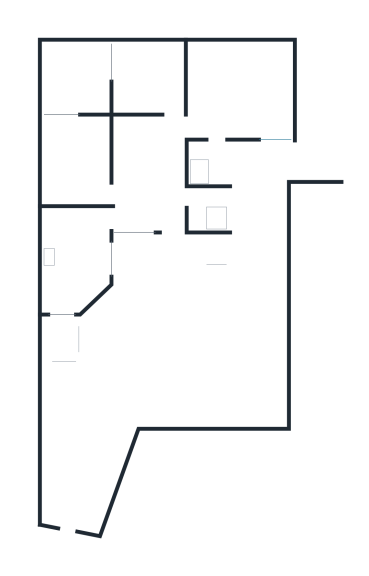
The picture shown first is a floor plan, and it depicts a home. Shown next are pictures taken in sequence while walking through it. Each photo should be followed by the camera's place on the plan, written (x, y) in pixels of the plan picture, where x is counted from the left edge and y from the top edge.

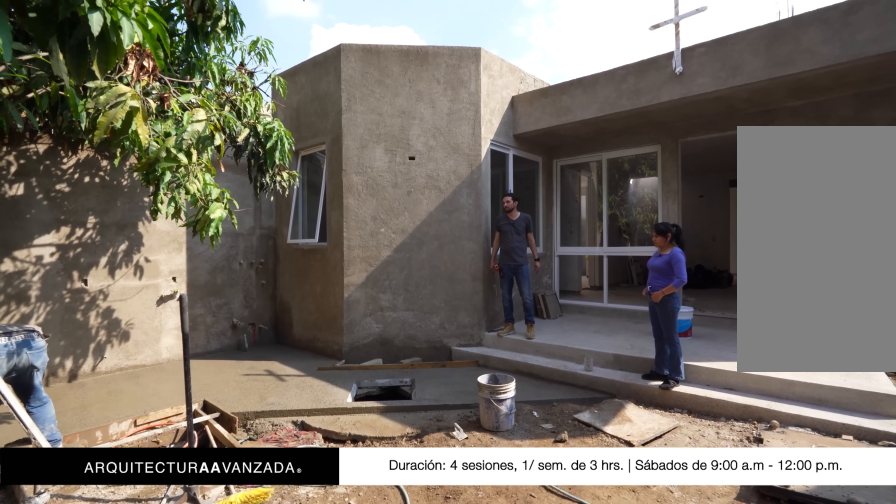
(185, 376)
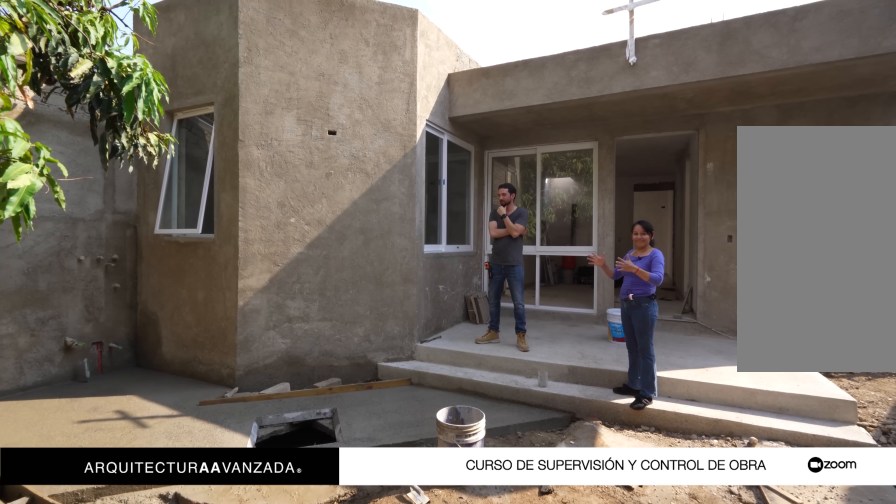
(154, 370)
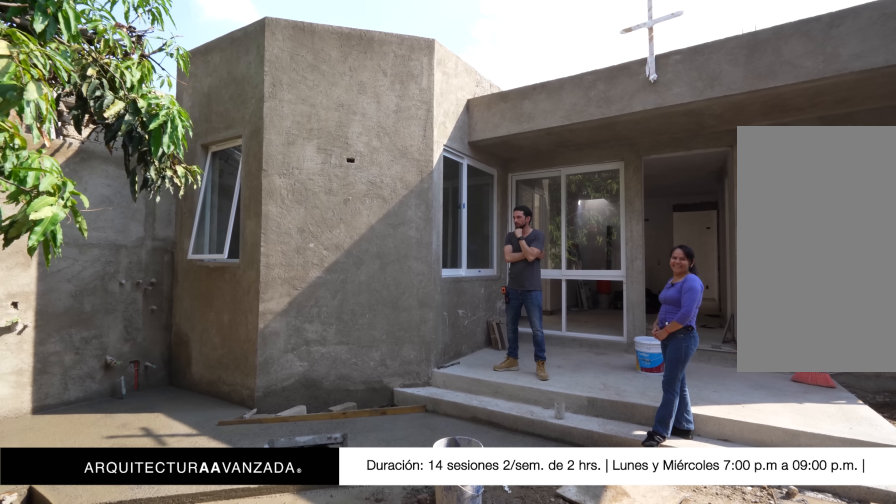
(150, 364)
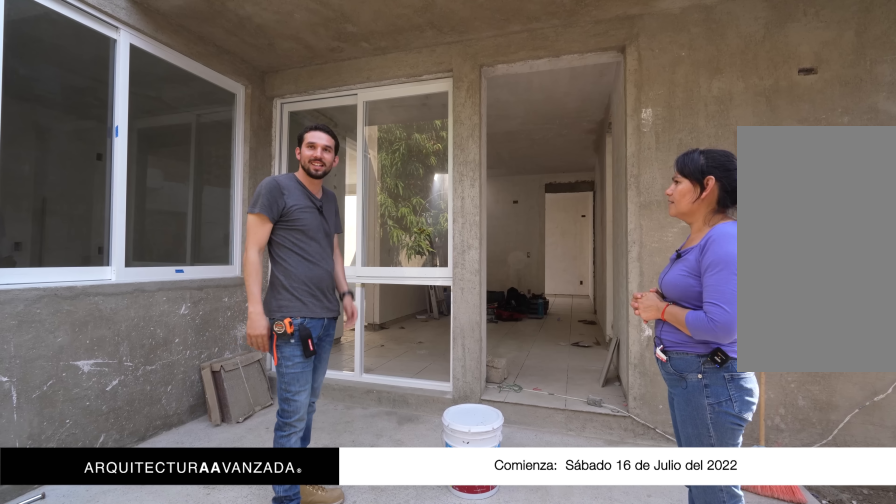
(161, 310)
